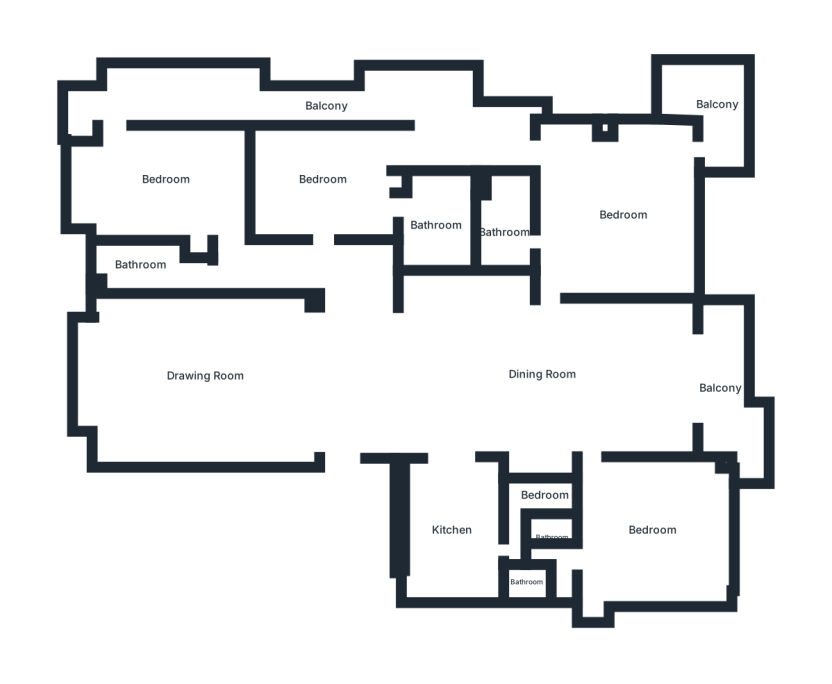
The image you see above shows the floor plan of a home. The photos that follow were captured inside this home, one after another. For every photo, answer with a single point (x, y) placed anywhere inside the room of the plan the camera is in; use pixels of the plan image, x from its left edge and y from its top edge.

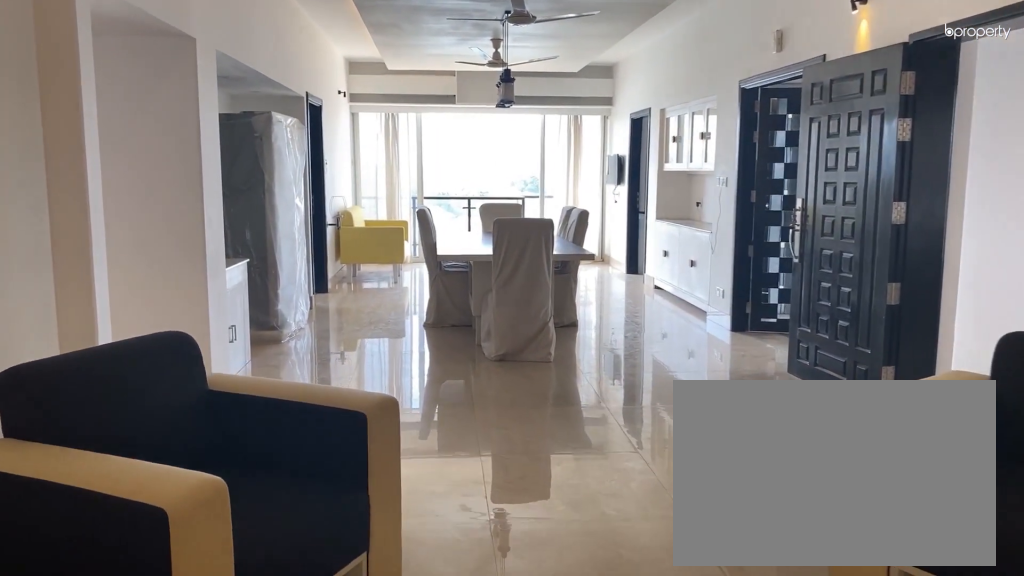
(208, 383)
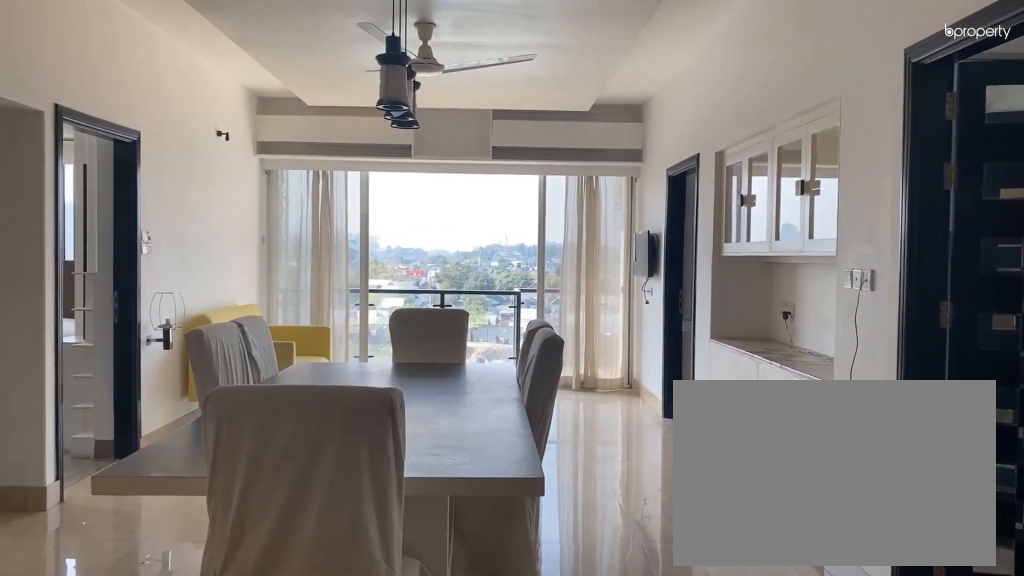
(539, 374)
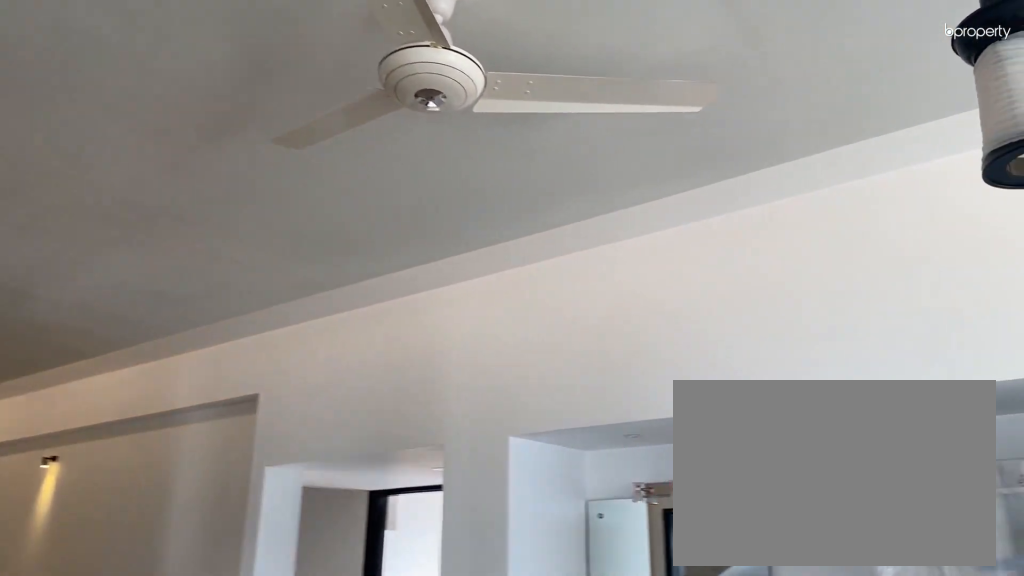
(539, 374)
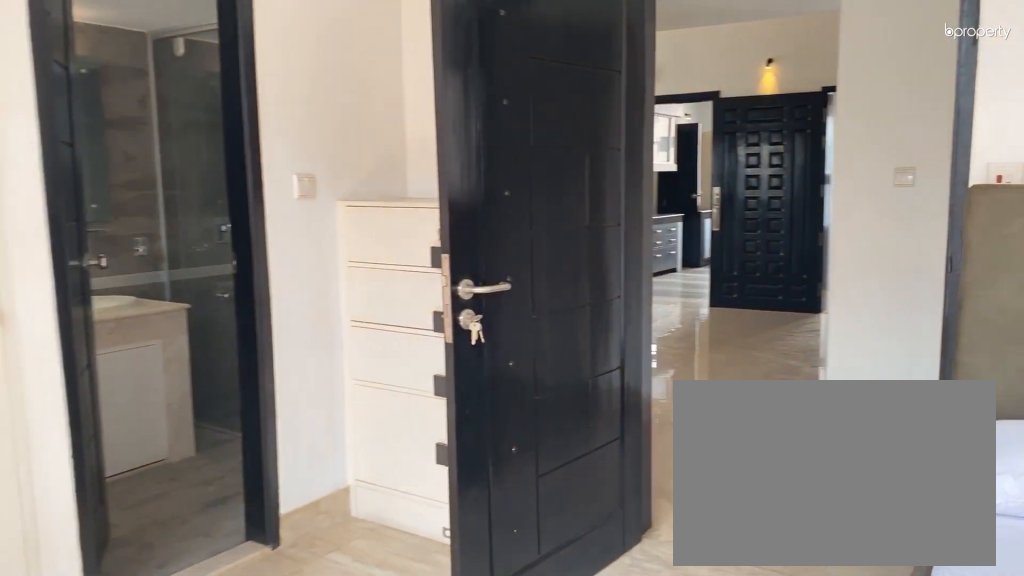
(321, 178)
